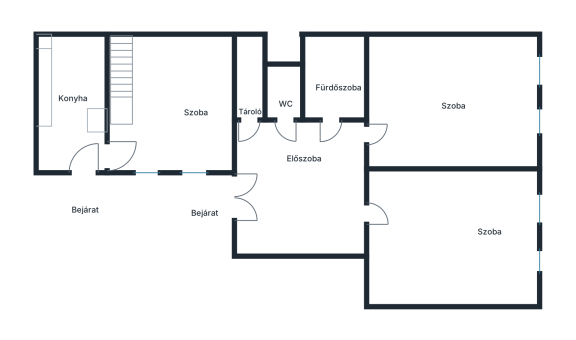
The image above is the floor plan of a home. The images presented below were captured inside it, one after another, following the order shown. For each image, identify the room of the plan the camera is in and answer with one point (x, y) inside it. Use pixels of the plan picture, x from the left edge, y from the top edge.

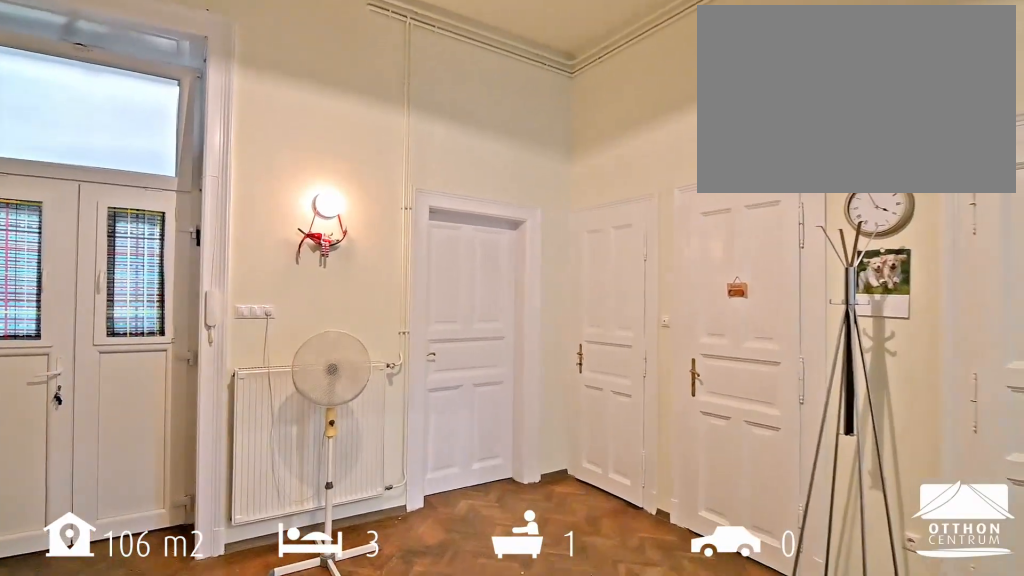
(302, 191)
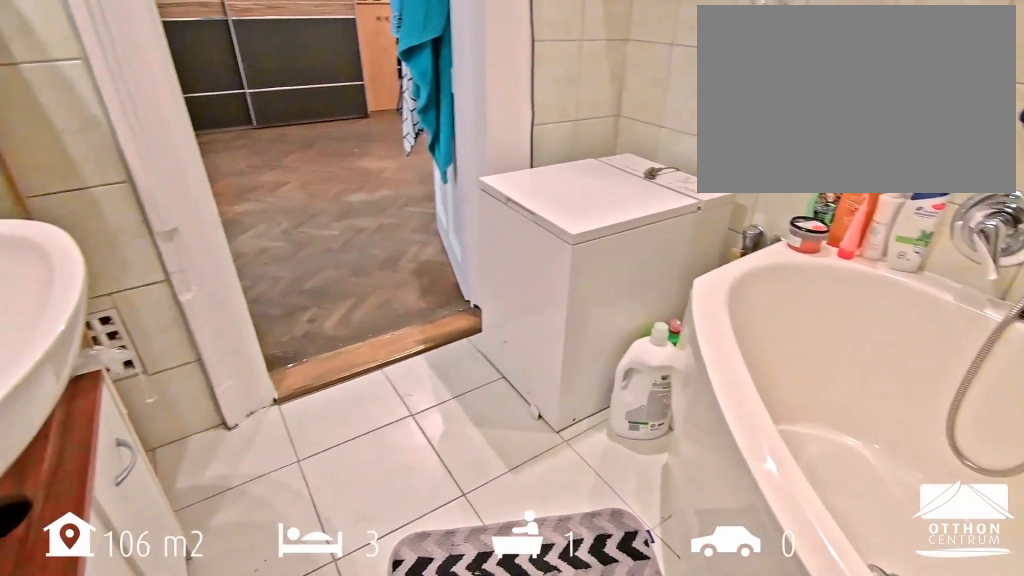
(335, 80)
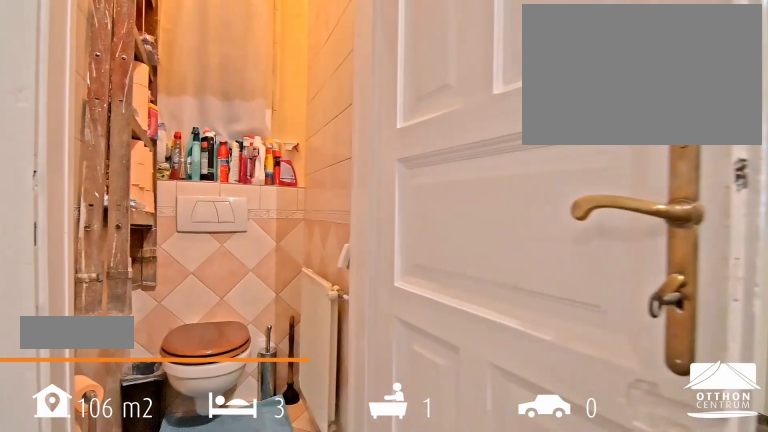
(302, 191)
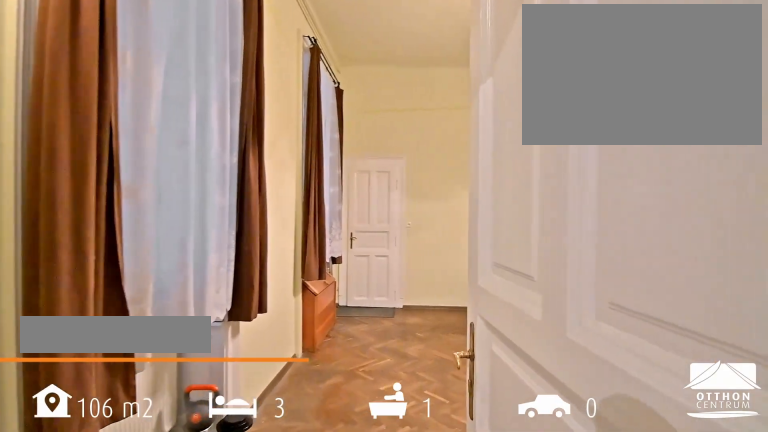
(171, 105)
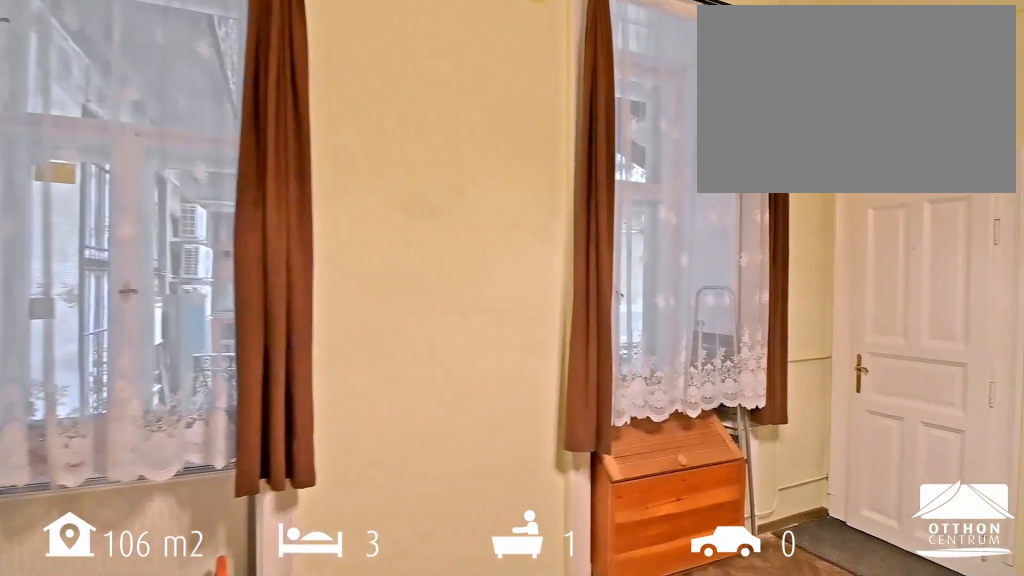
(171, 105)
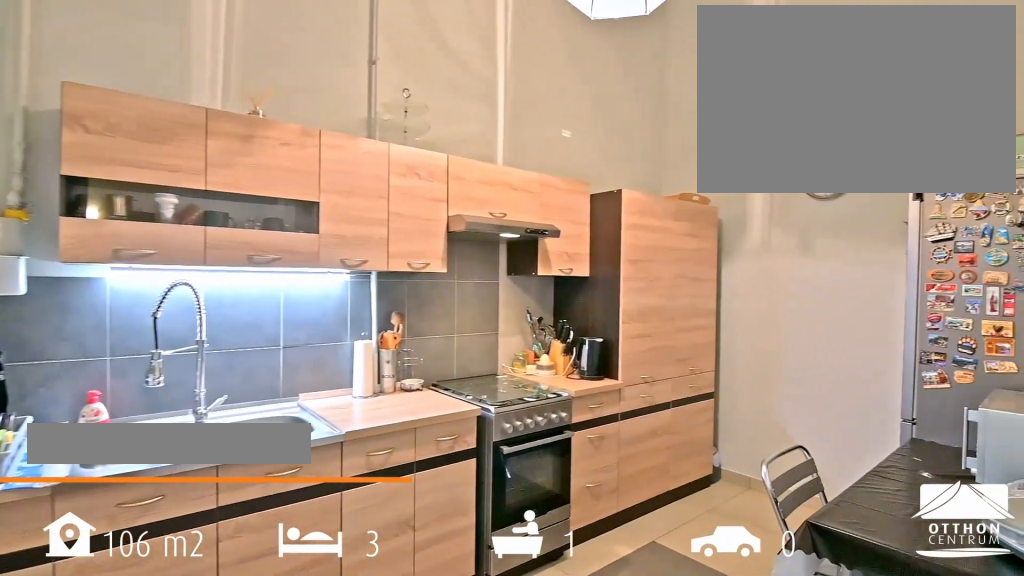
(72, 105)
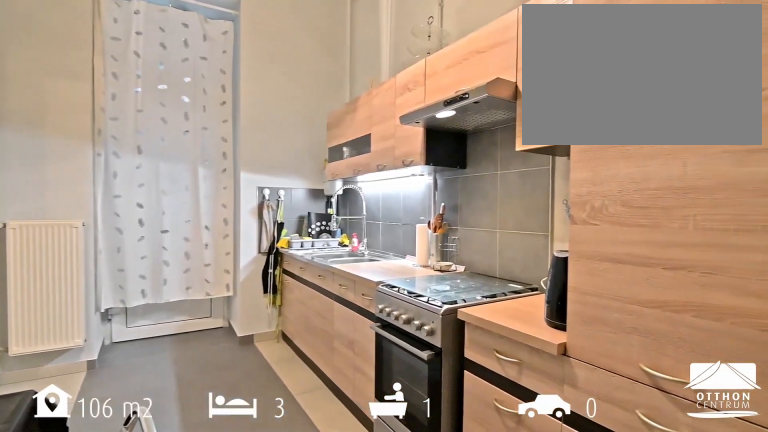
(72, 105)
